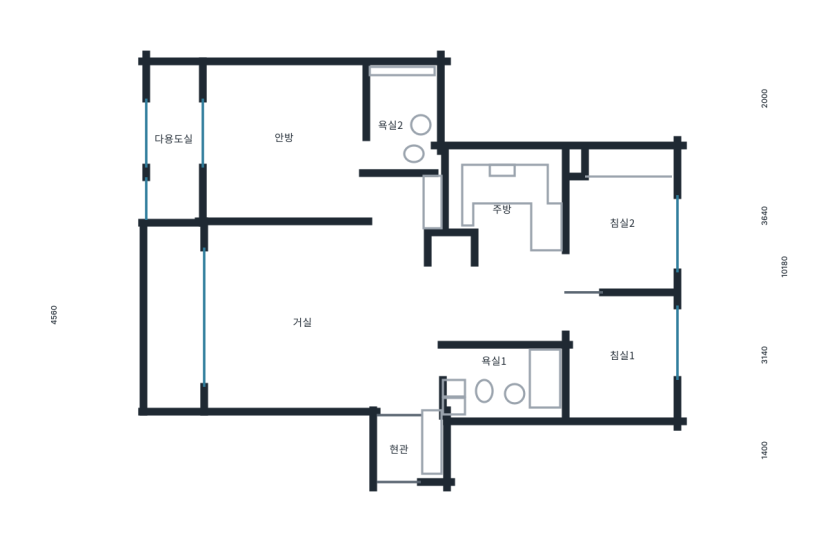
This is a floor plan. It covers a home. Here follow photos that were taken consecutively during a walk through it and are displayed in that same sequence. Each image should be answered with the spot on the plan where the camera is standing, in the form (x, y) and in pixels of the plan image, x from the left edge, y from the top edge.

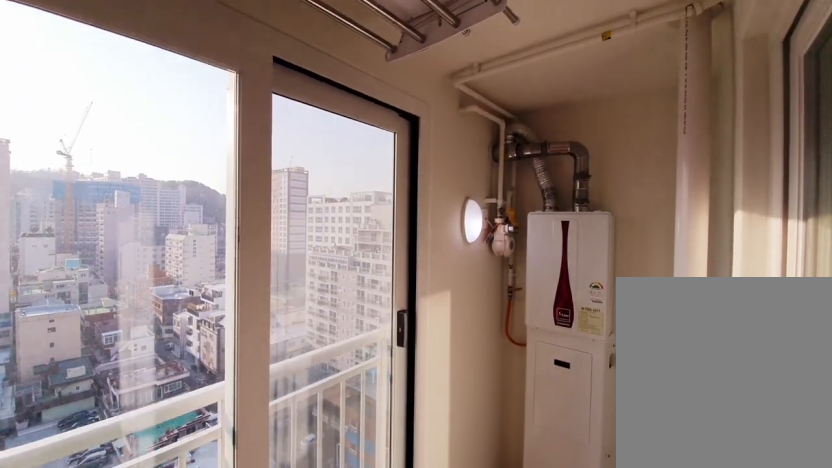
(196, 160)
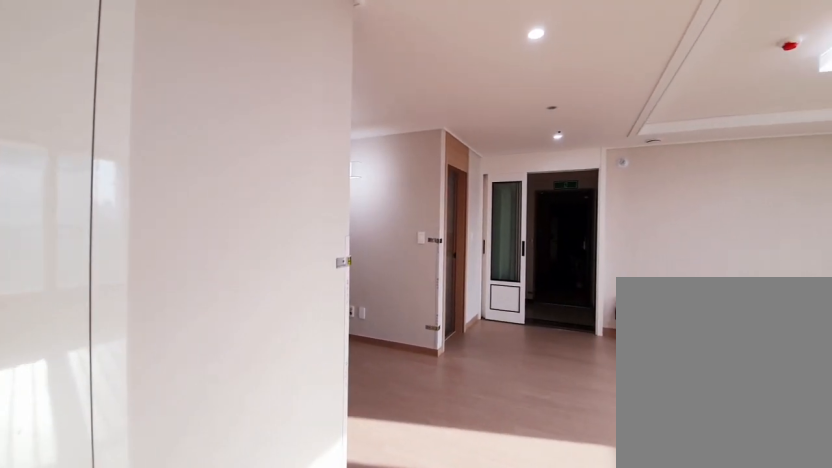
(394, 215)
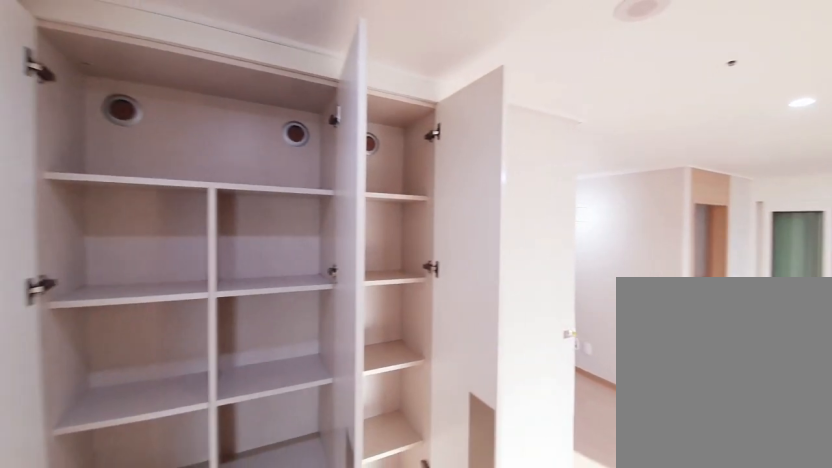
(393, 216)
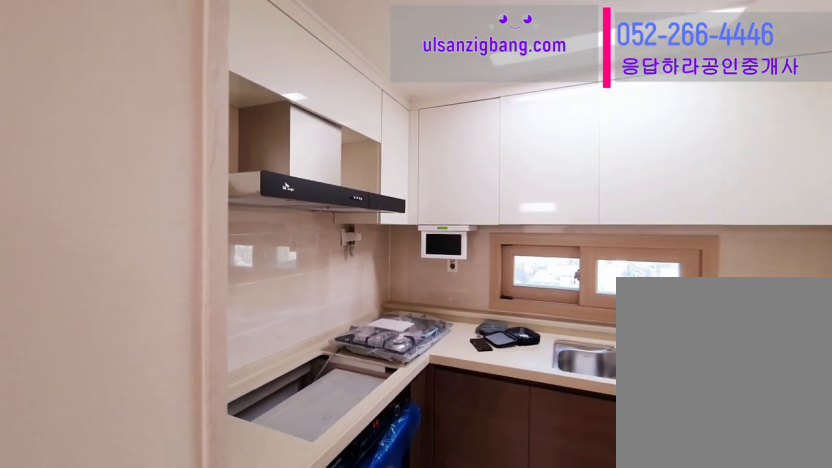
(508, 218)
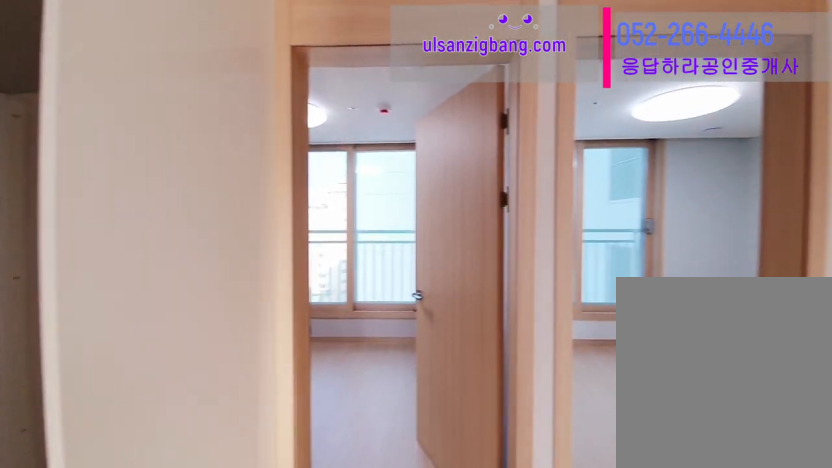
(508, 217)
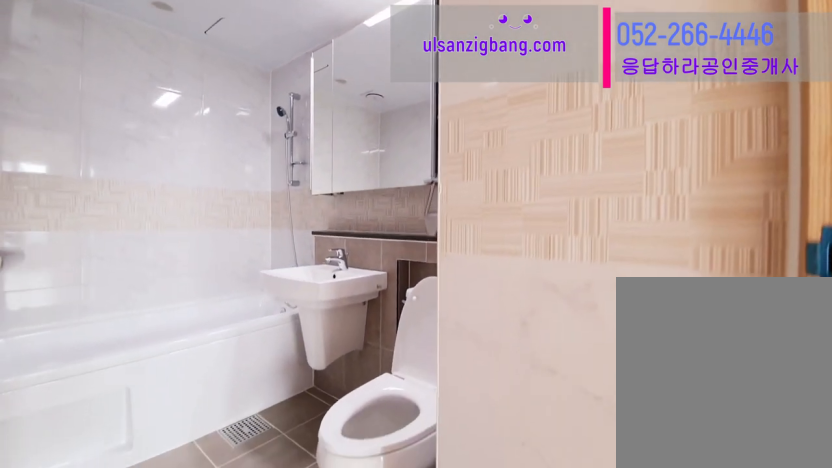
(500, 379)
